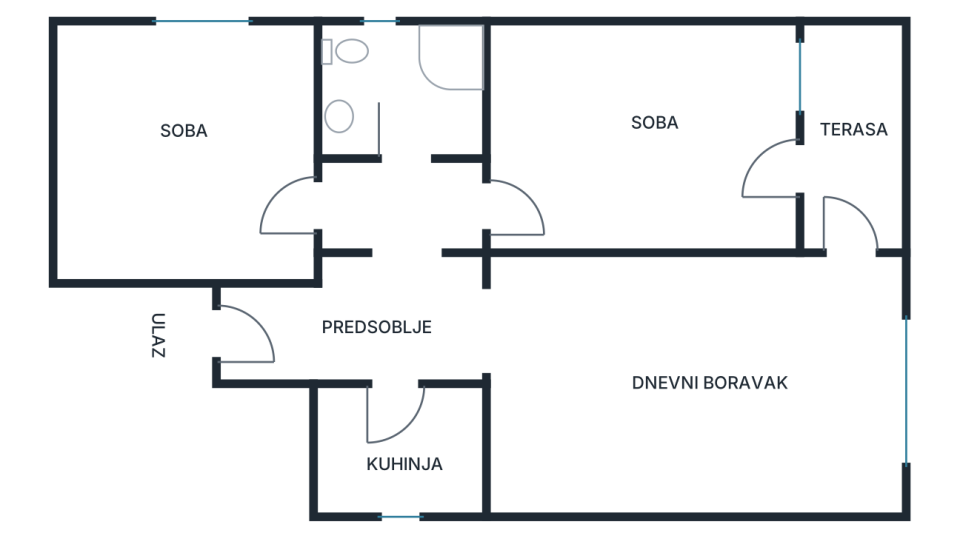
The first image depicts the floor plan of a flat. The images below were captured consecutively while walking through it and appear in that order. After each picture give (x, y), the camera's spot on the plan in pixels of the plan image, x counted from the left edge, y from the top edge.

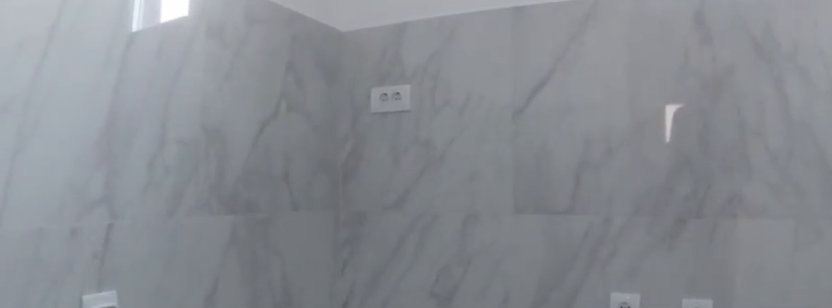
(401, 406)
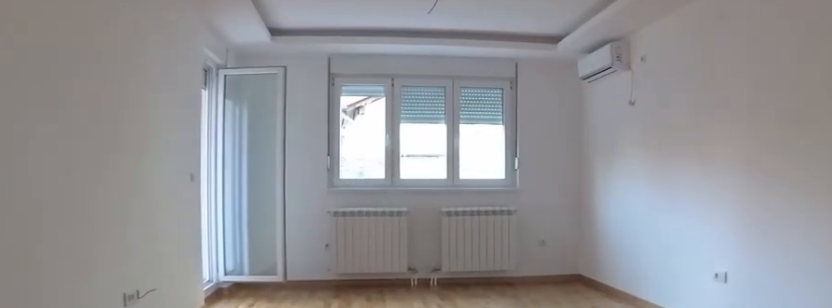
(495, 334)
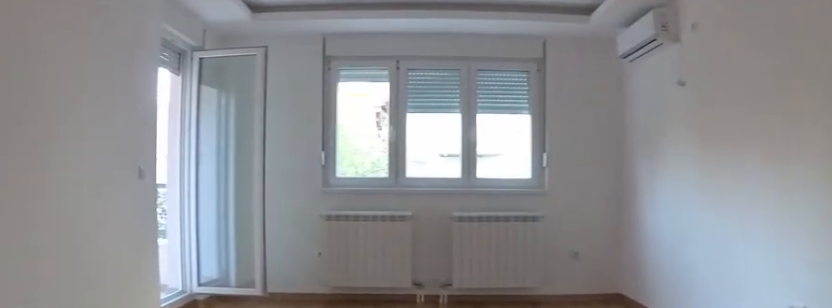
(574, 340)
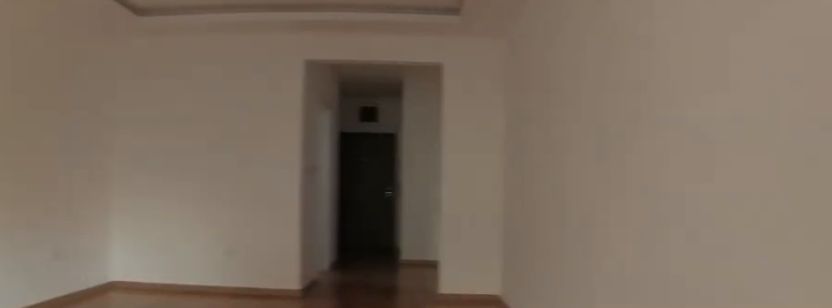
(833, 348)
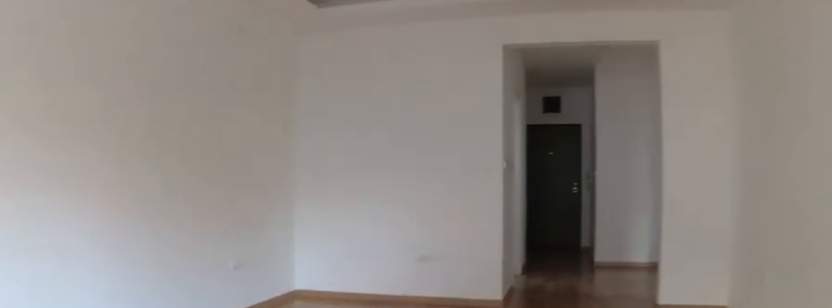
(778, 345)
